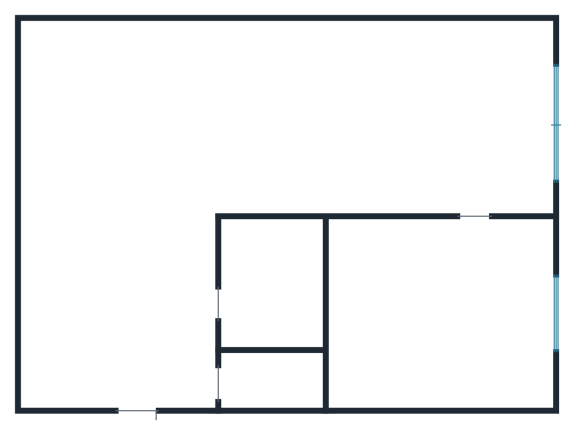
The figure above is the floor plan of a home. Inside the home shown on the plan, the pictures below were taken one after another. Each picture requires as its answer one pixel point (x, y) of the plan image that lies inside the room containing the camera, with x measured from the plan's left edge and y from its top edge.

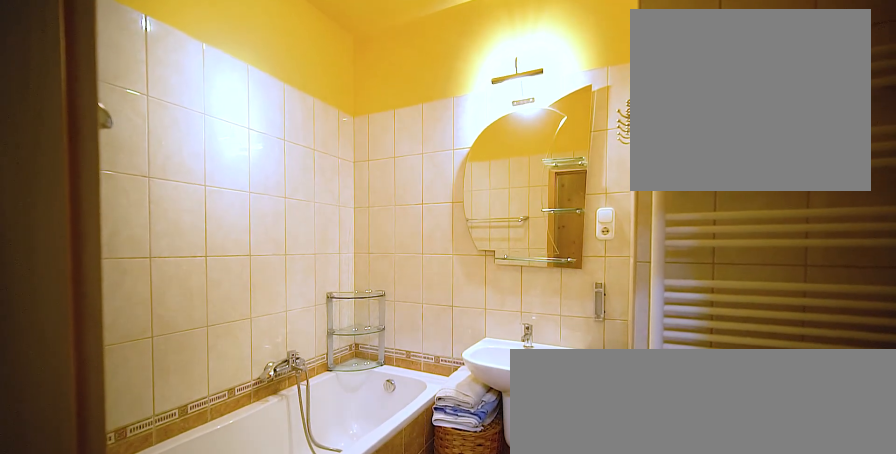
(269, 289)
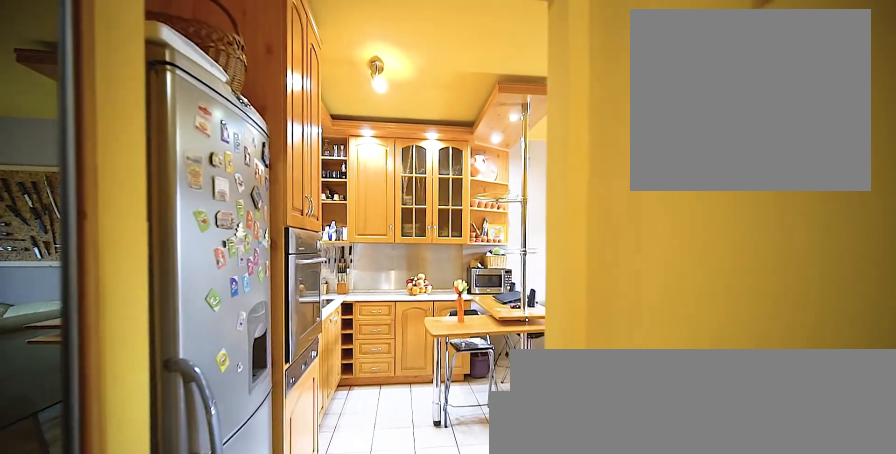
(122, 302)
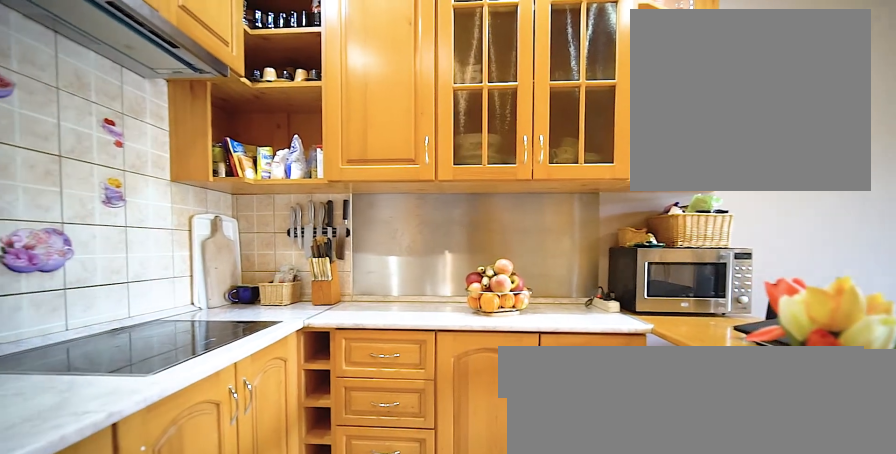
(255, 129)
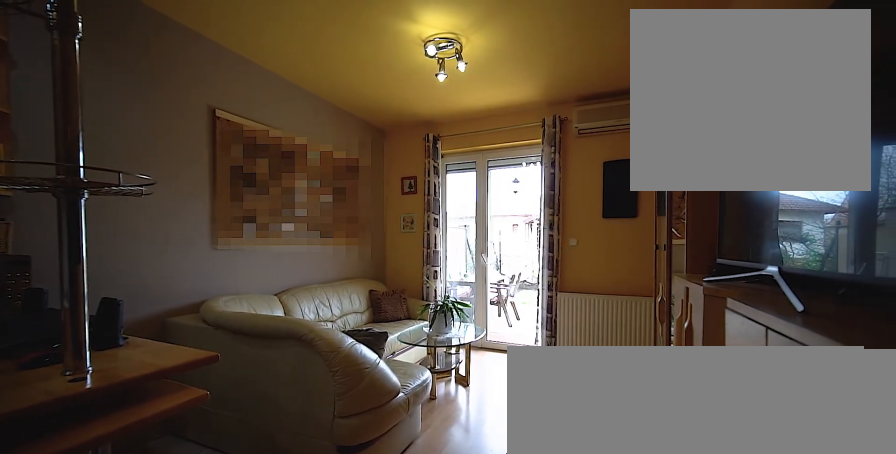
(255, 128)
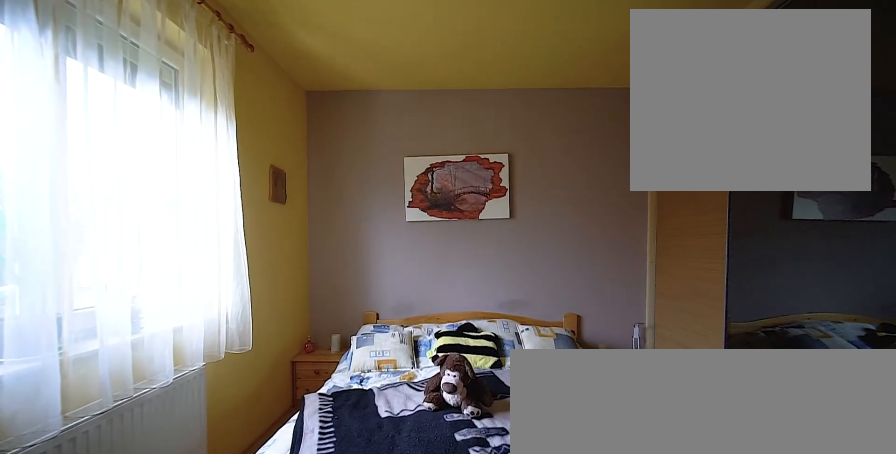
(438, 315)
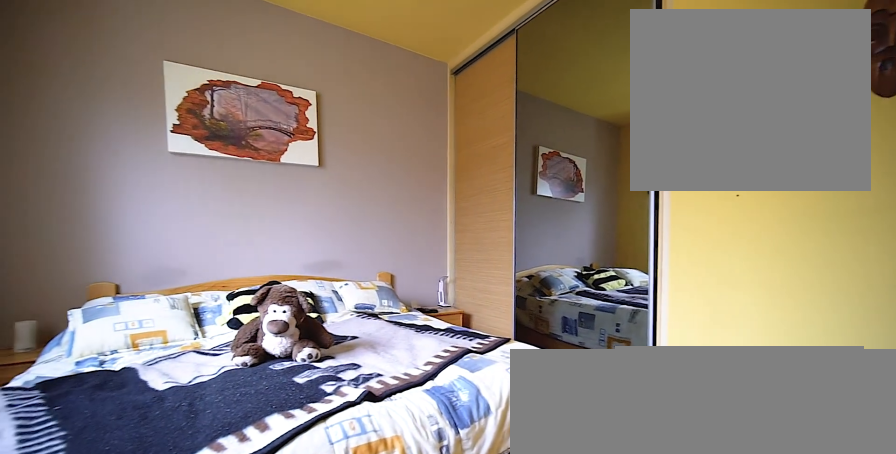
(437, 315)
